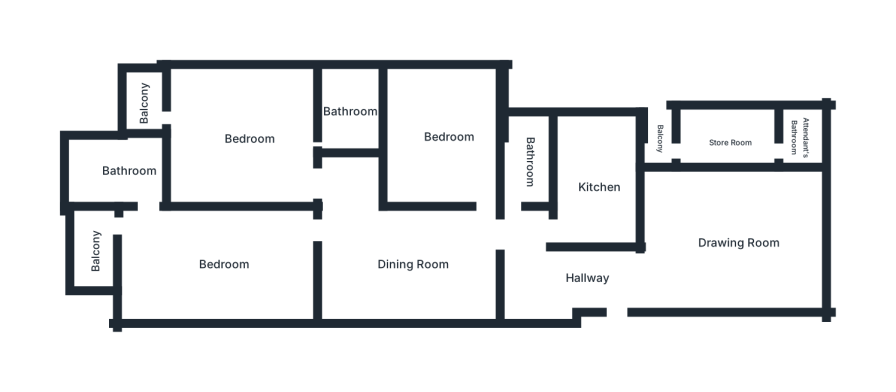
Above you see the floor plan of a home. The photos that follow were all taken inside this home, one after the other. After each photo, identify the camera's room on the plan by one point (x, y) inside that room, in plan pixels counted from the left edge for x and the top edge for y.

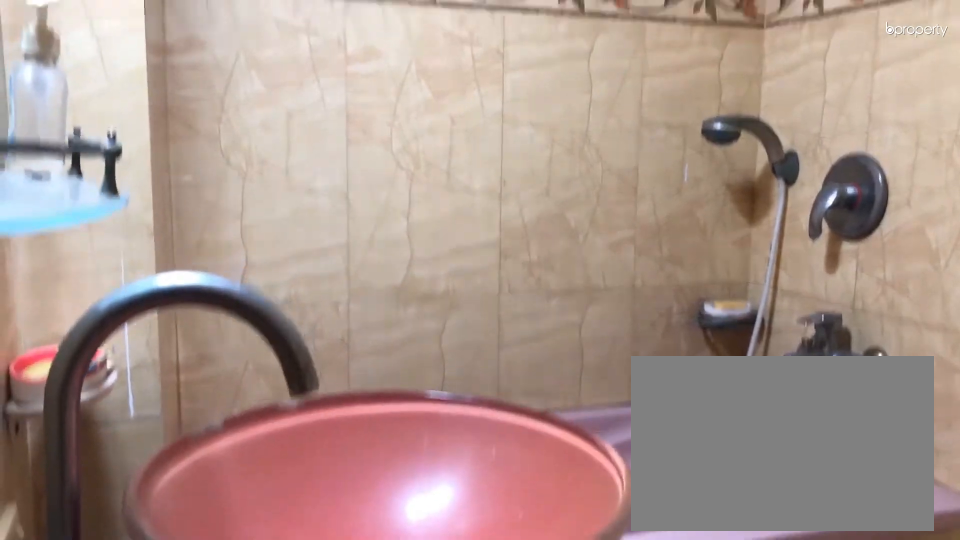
(350, 115)
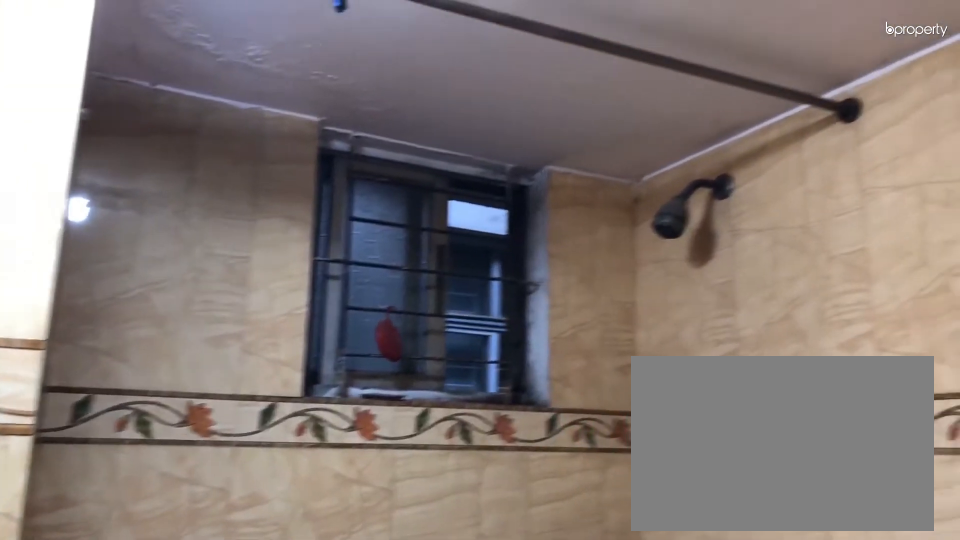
(350, 115)
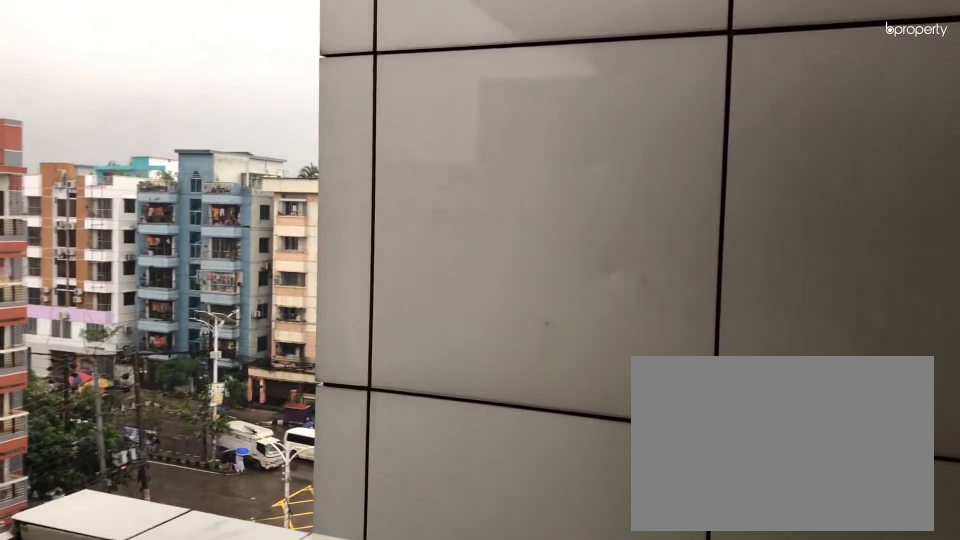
(140, 95)
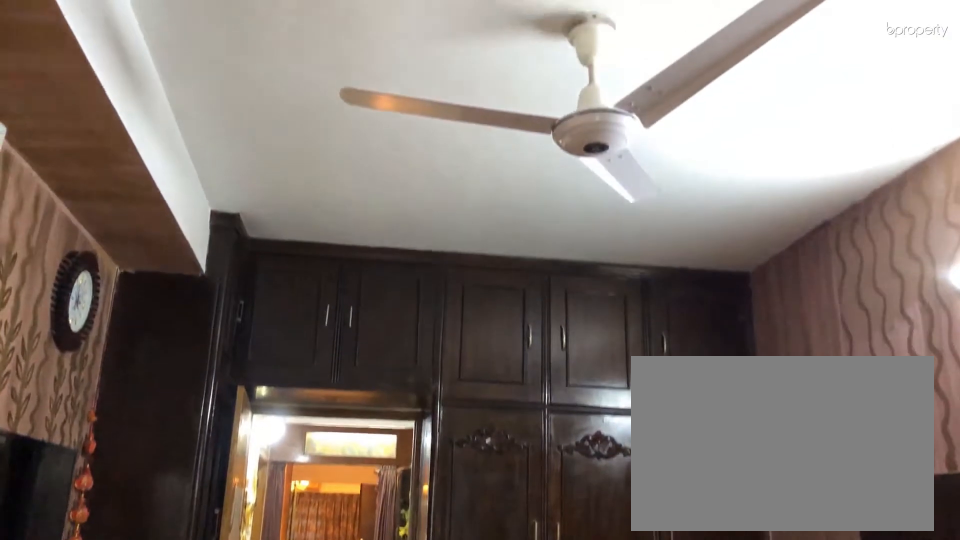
(225, 268)
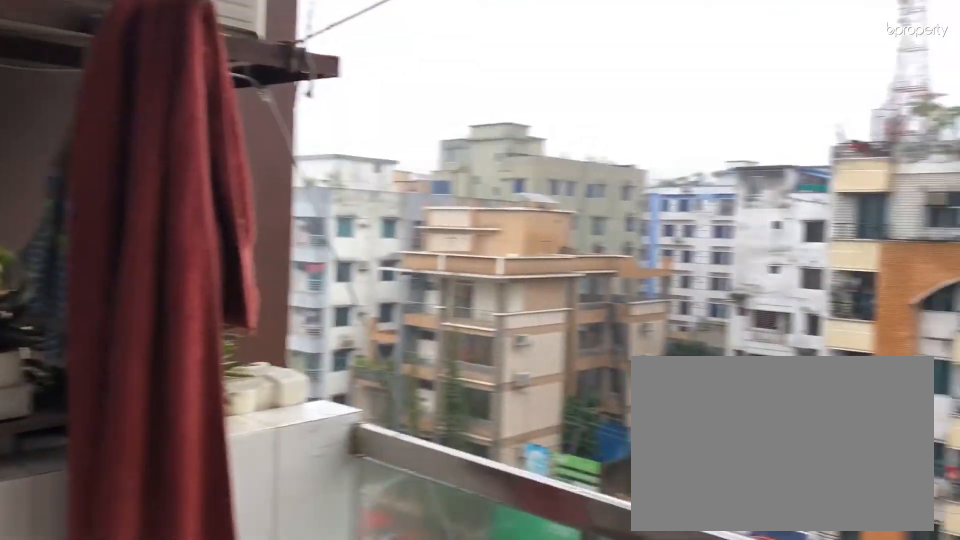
(97, 255)
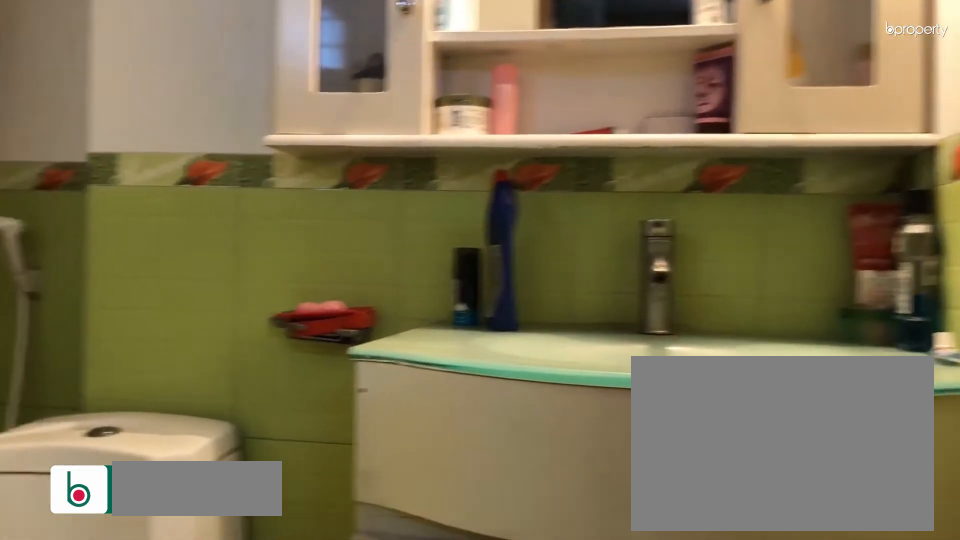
(128, 167)
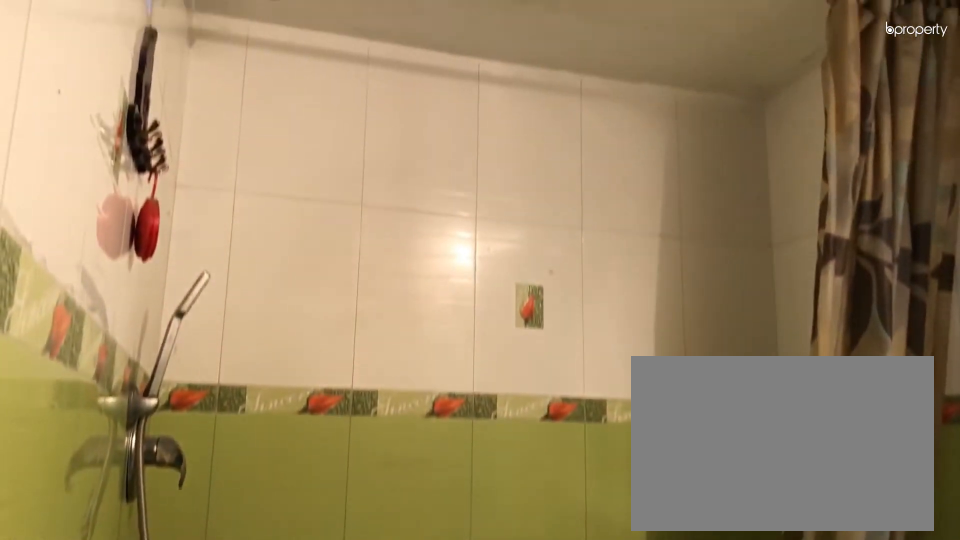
(128, 167)
